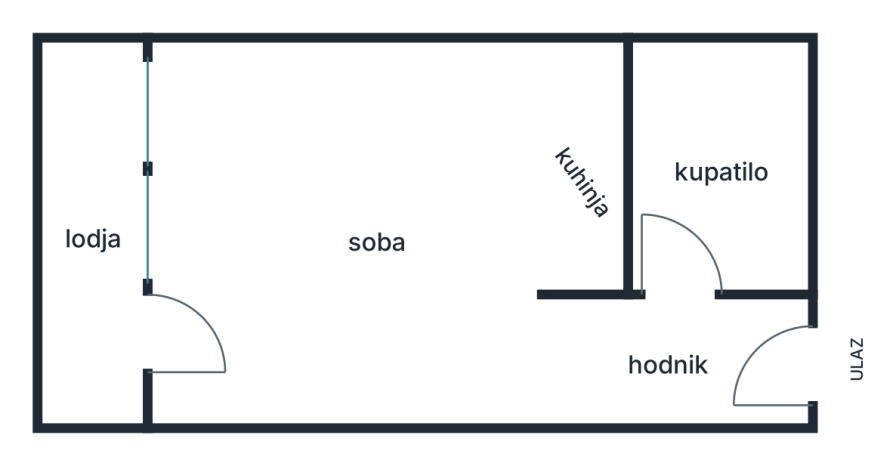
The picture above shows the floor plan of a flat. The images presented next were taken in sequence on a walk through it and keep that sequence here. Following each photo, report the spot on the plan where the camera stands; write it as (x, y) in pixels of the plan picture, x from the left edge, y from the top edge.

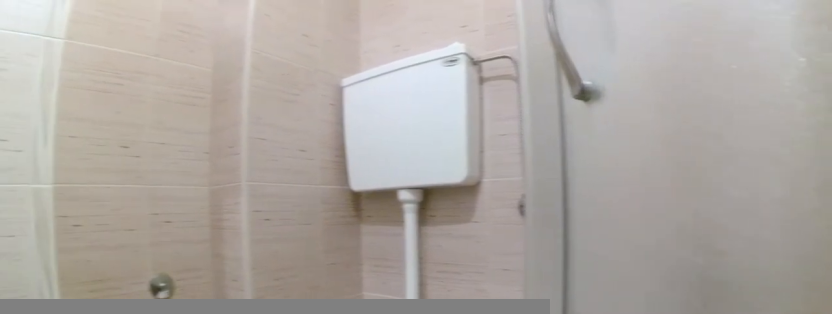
(760, 175)
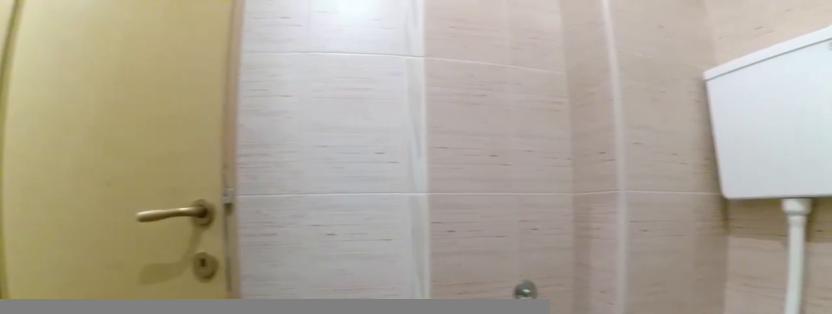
(766, 159)
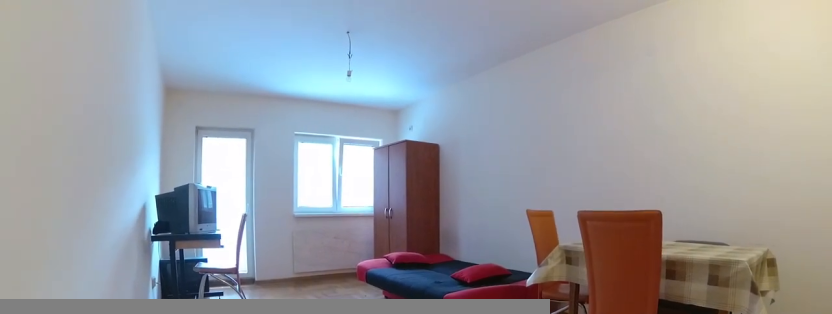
(554, 347)
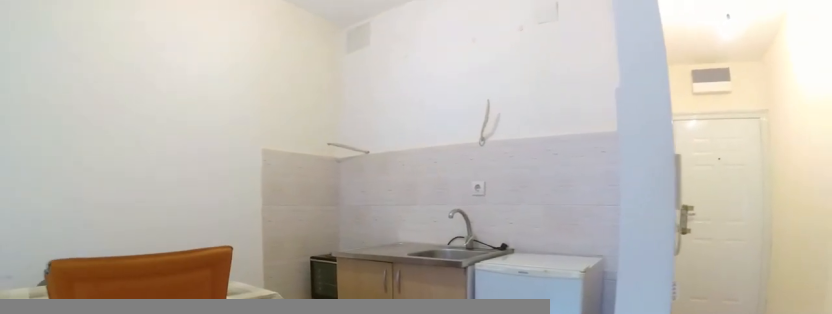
(397, 295)
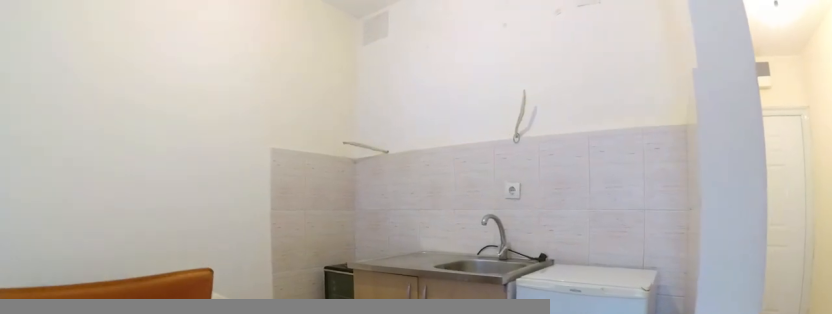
(423, 298)
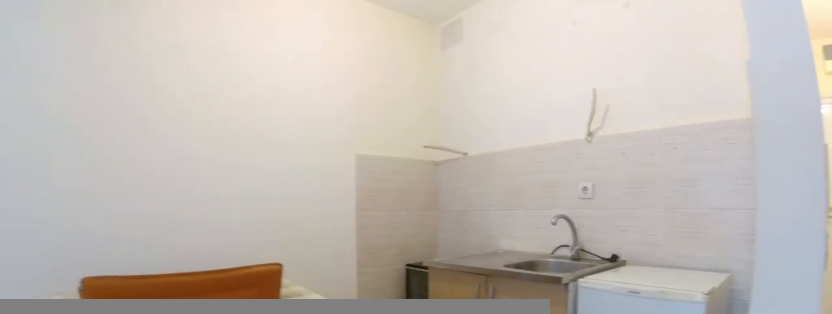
(423, 298)
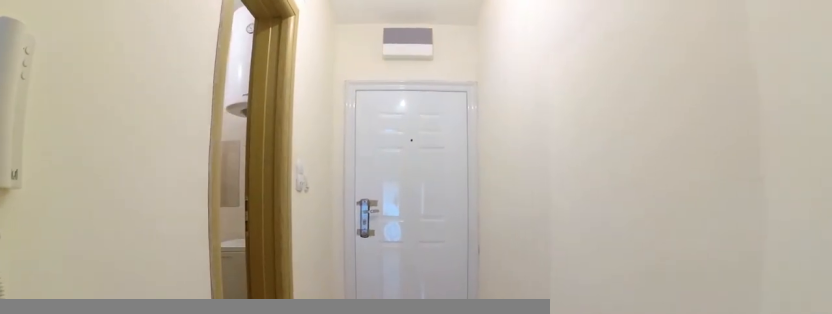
(549, 352)
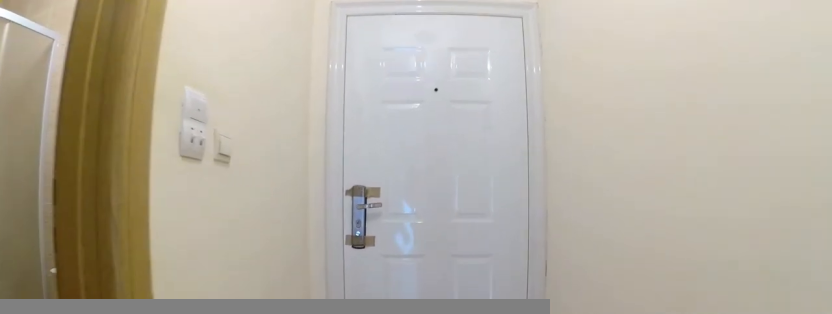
(670, 350)
